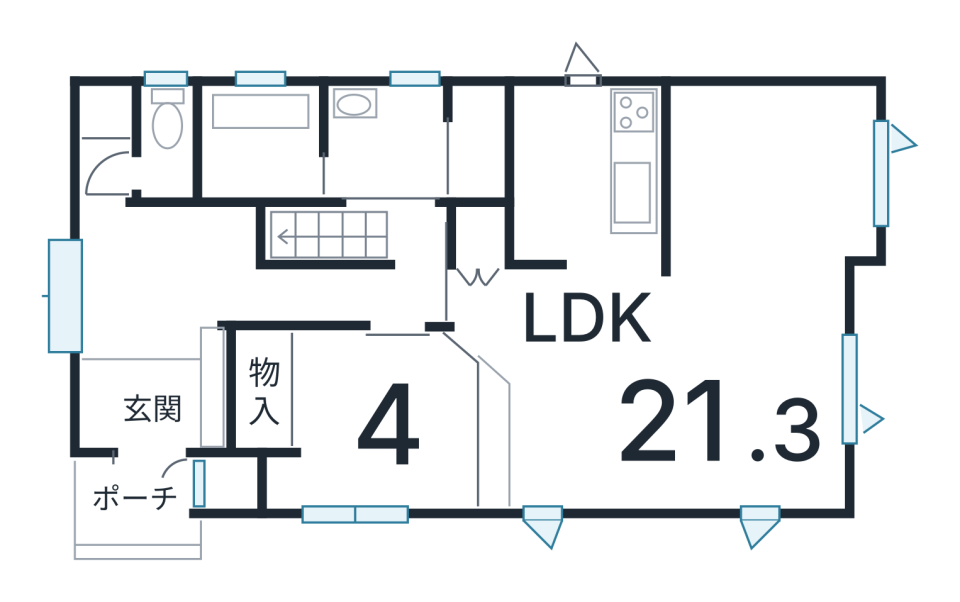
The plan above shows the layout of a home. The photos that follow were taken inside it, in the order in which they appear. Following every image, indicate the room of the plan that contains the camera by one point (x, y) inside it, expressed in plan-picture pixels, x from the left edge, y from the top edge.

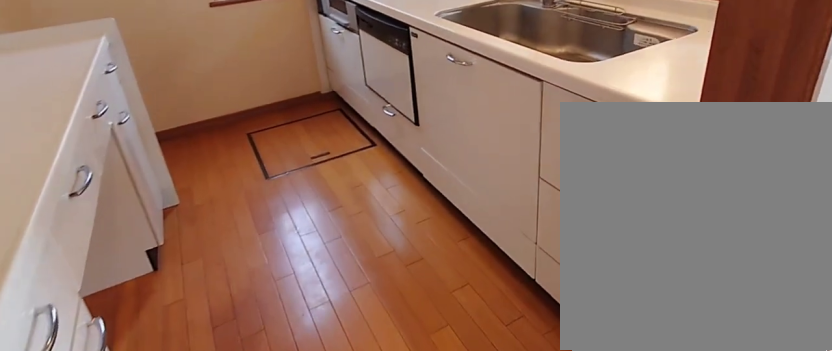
(589, 191)
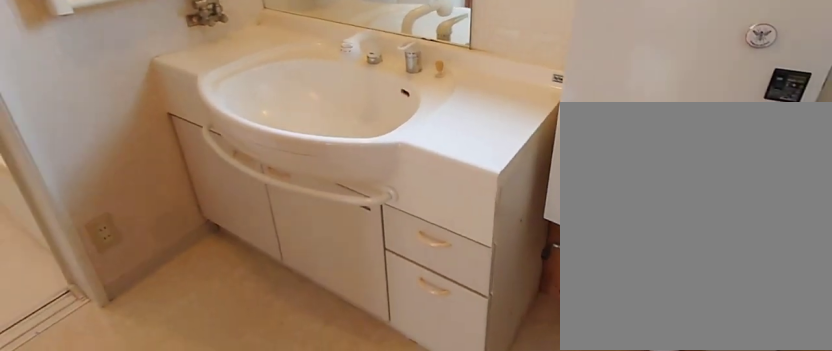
(408, 142)
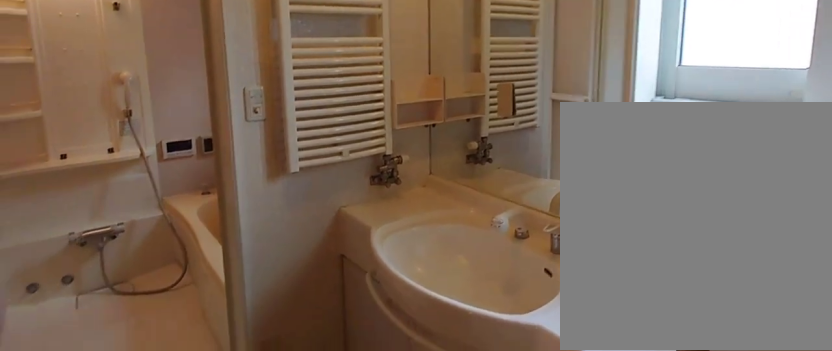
(408, 142)
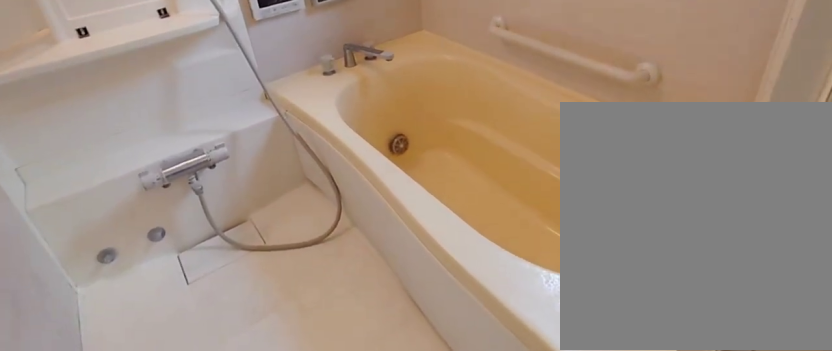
(255, 143)
